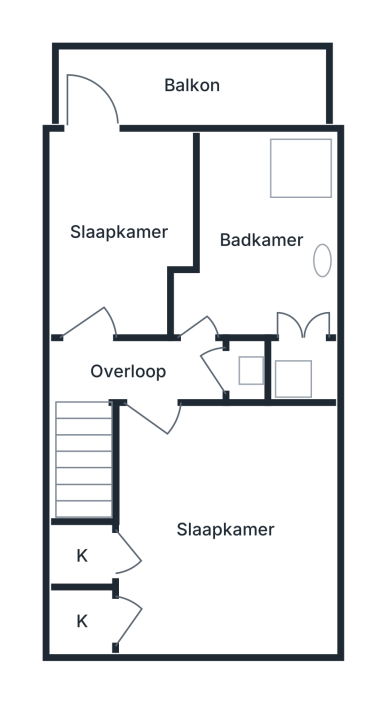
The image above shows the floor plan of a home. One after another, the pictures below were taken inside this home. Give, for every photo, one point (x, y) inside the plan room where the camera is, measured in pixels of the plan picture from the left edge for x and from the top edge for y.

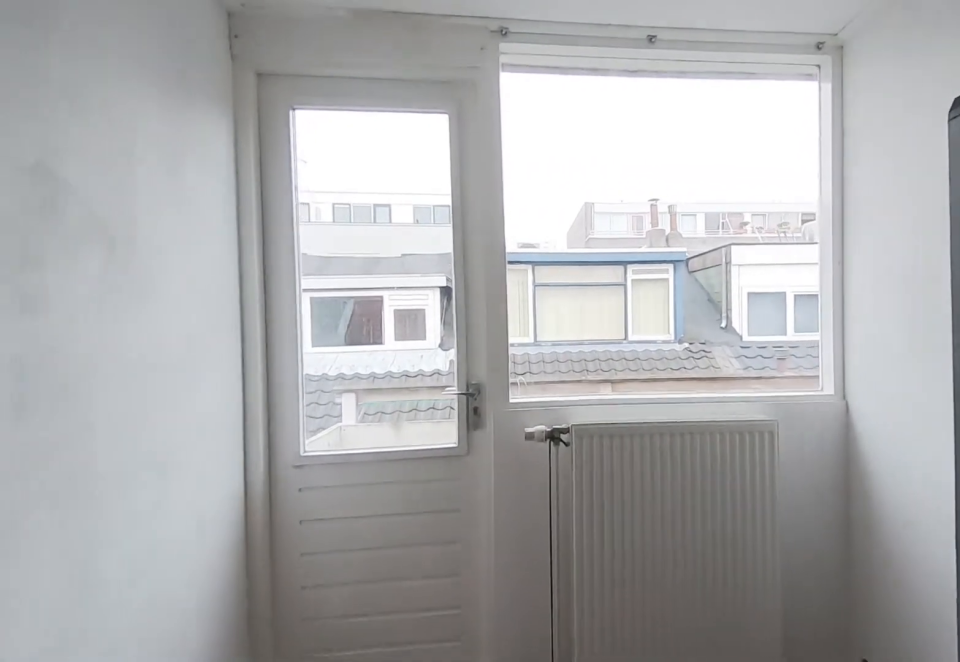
(123, 186)
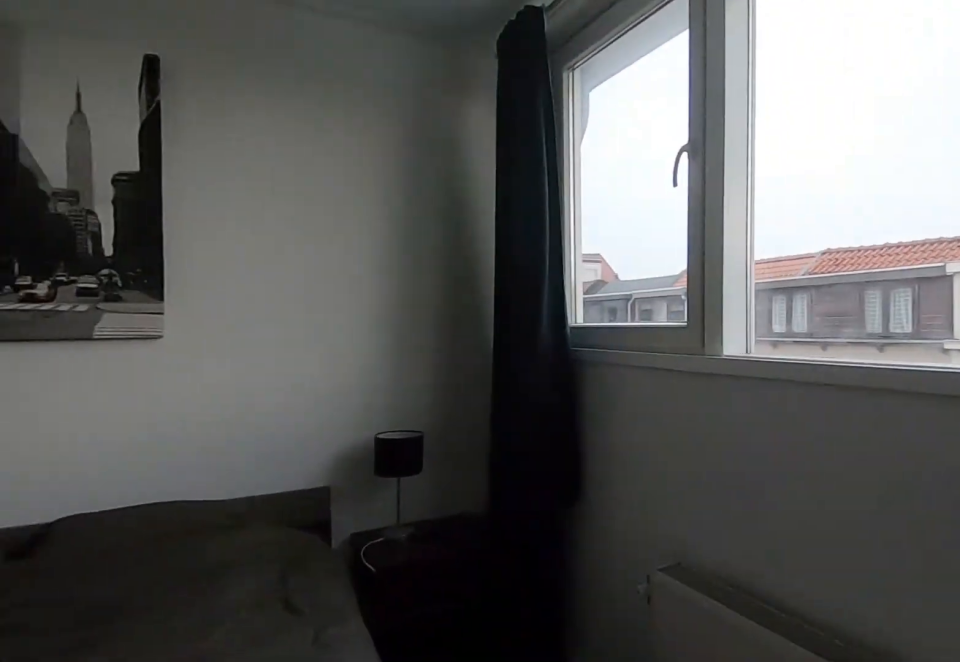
(319, 589)
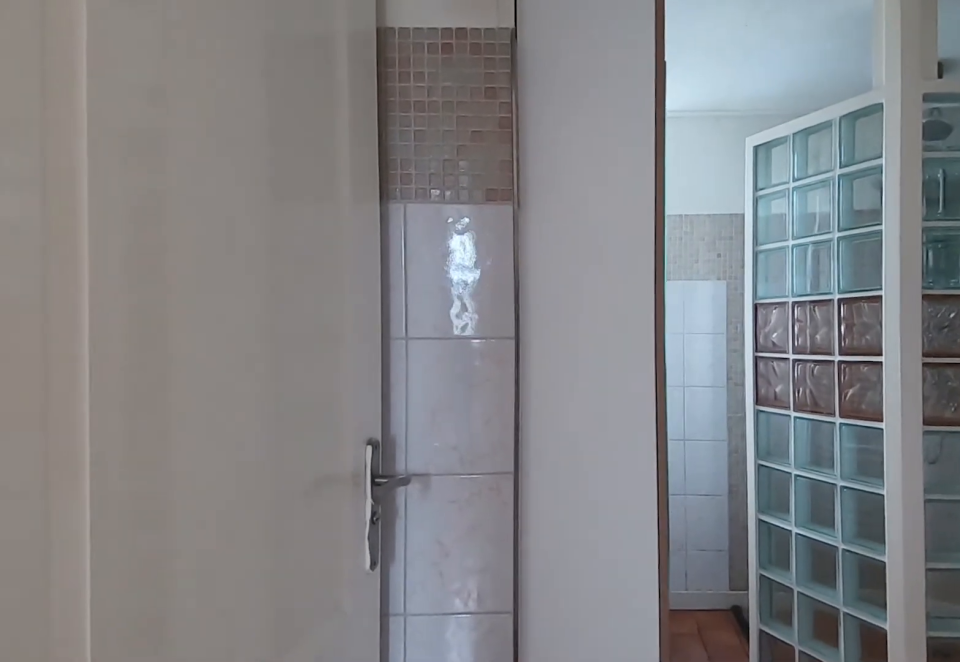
(250, 179)
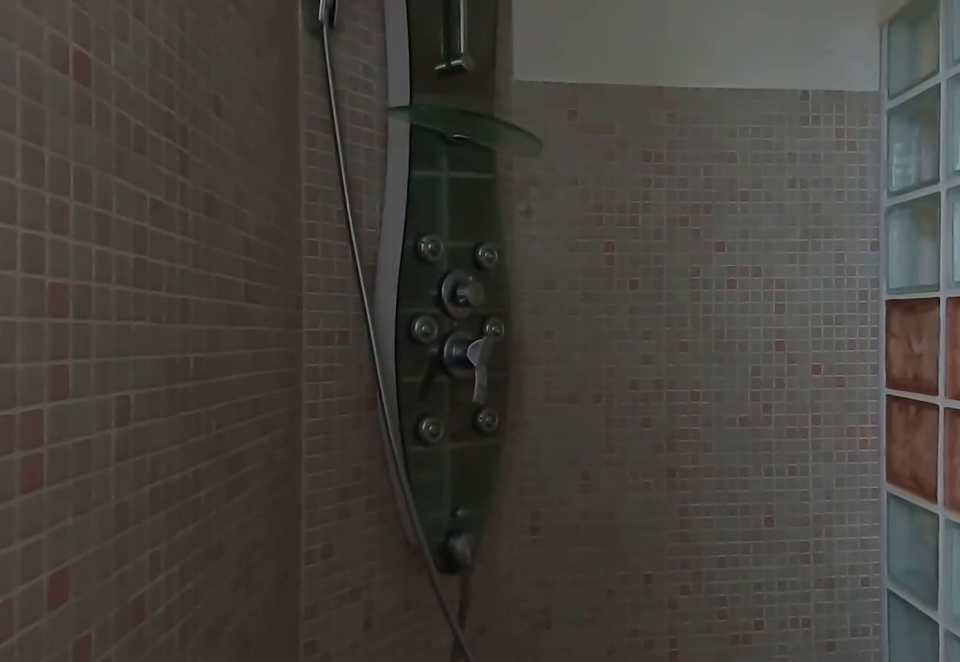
(250, 179)
